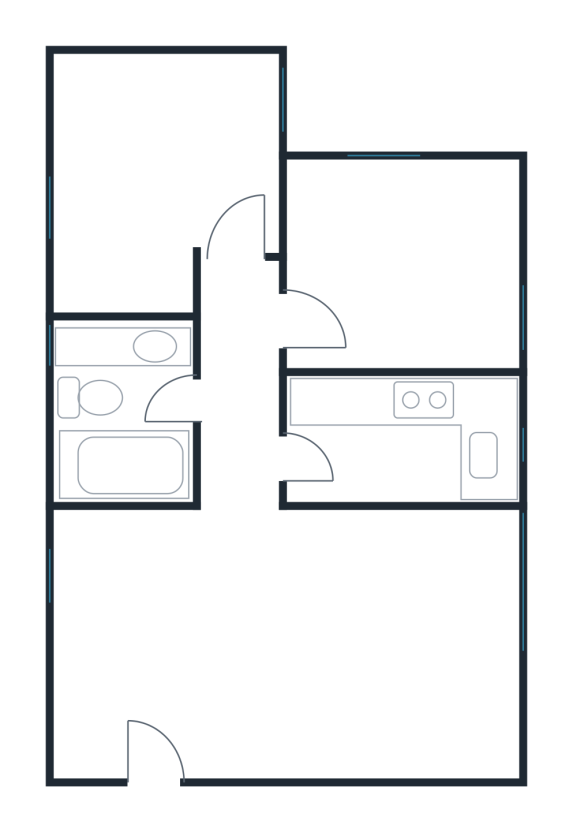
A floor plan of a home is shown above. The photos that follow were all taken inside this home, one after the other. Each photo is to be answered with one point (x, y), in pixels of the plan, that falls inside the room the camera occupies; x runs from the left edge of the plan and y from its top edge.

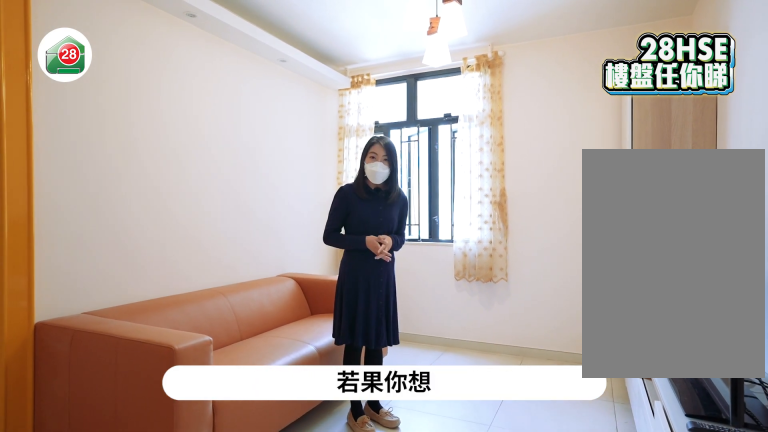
(252, 641)
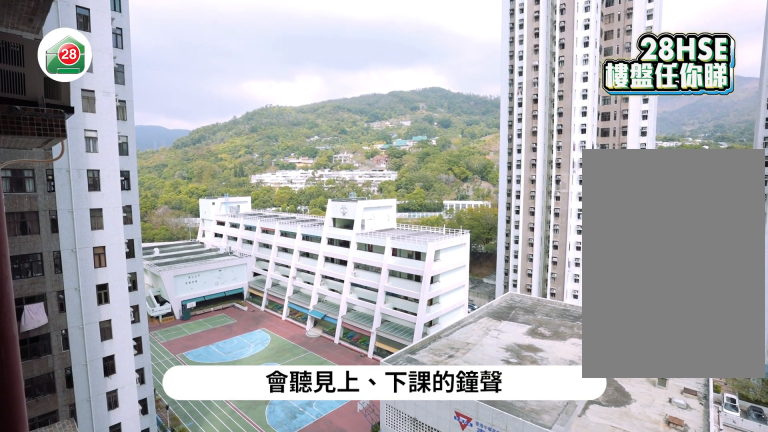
(252, 641)
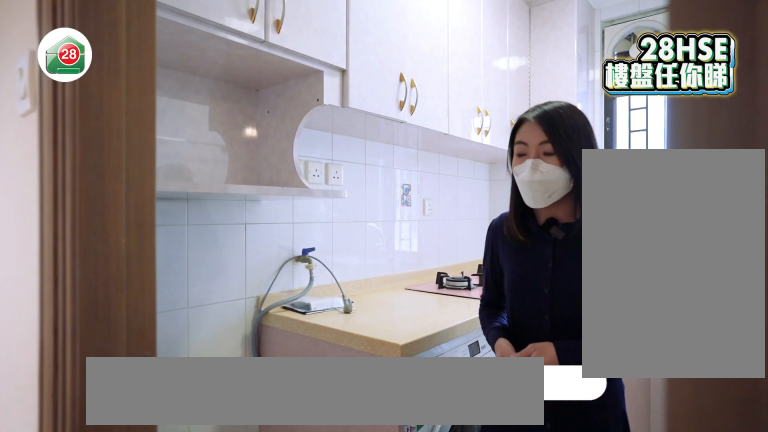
(360, 437)
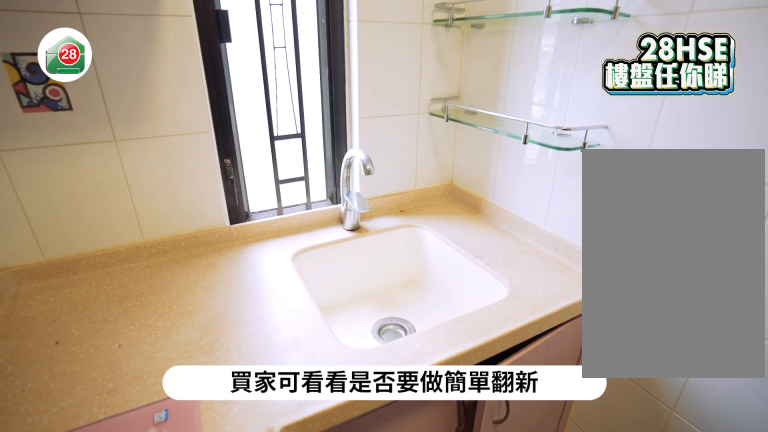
(360, 438)
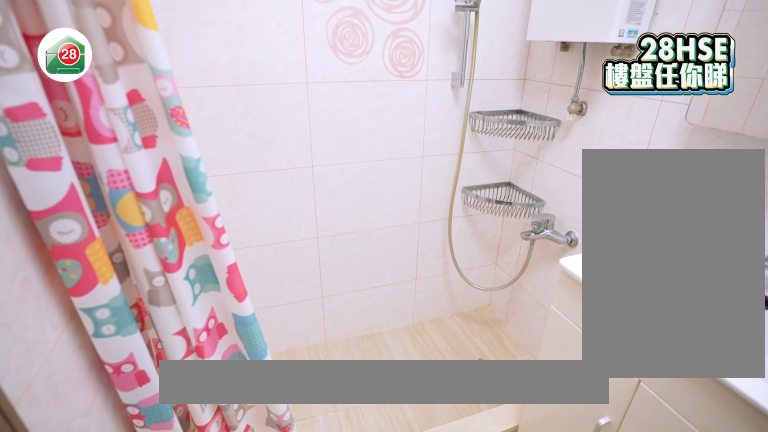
(143, 418)
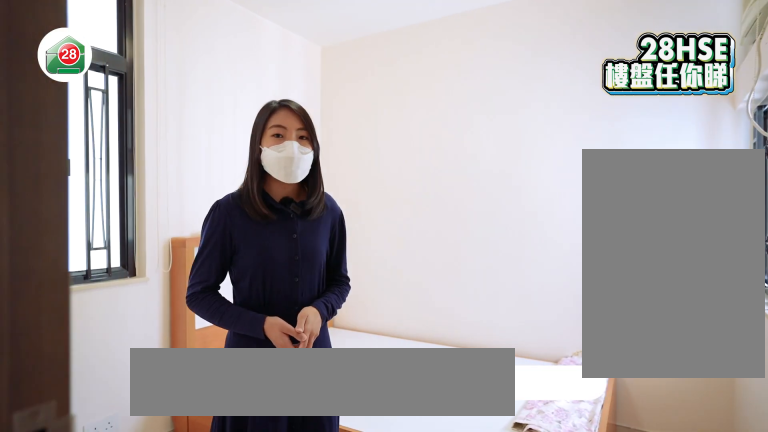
(143, 161)
